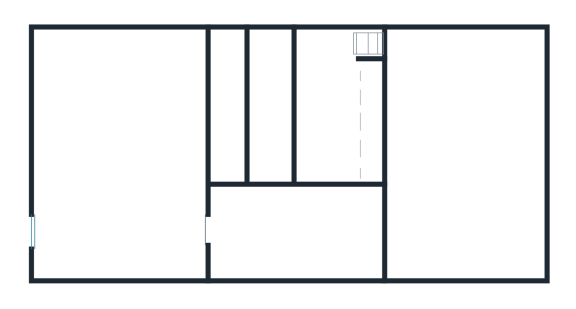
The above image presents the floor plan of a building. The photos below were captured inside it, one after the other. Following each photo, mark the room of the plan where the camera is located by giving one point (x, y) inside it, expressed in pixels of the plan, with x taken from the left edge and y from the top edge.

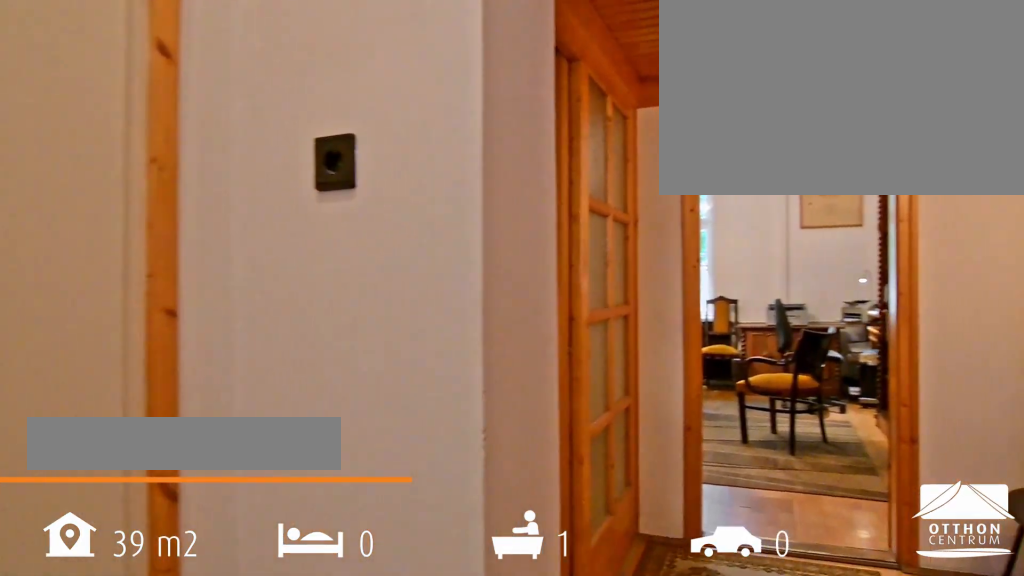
(296, 236)
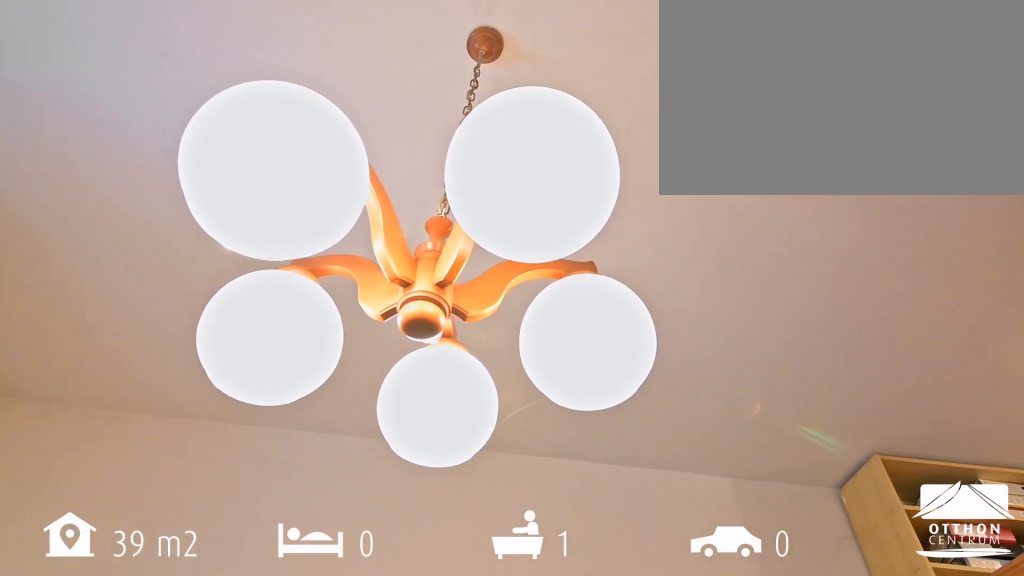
(468, 149)
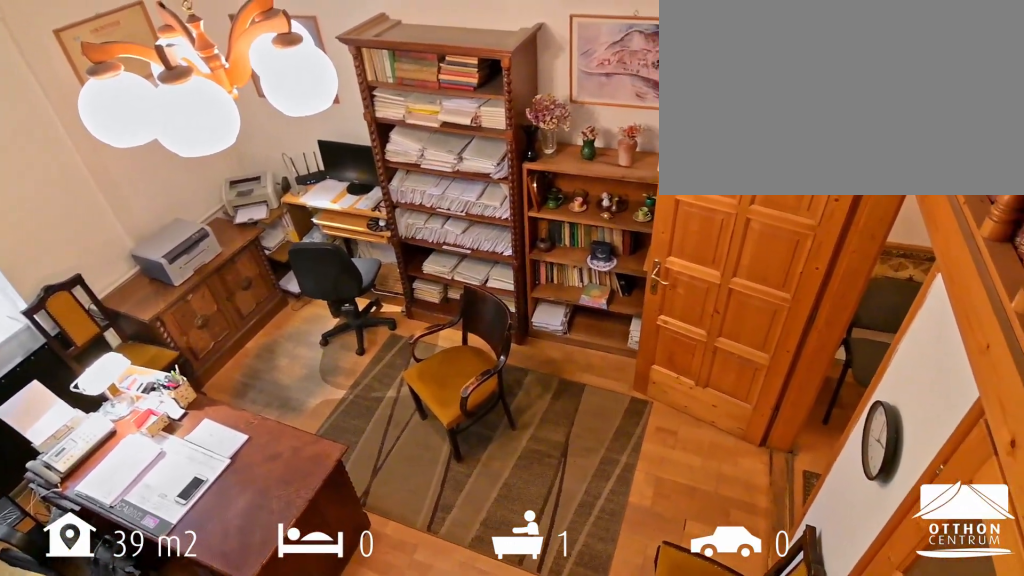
(468, 149)
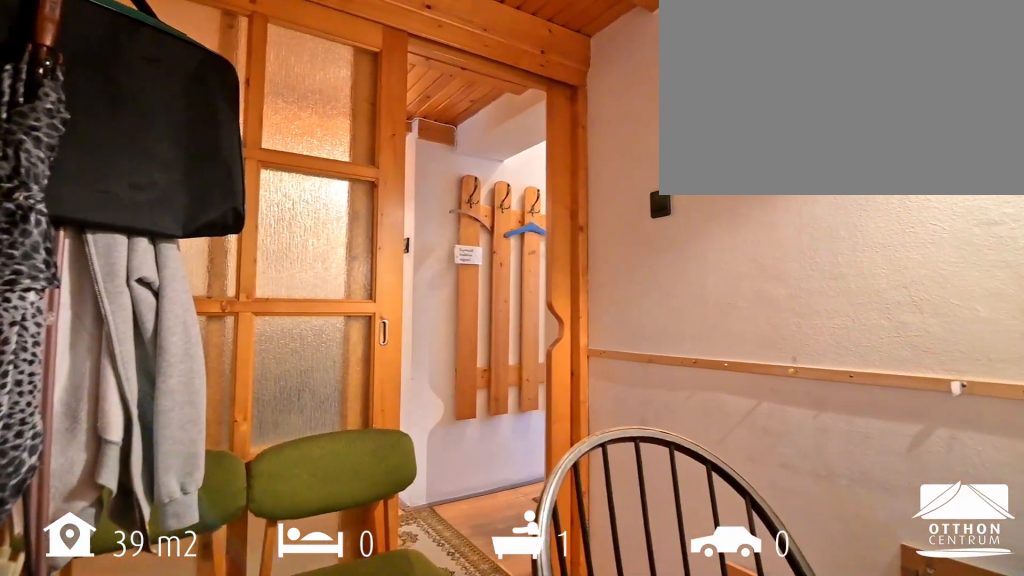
(332, 114)
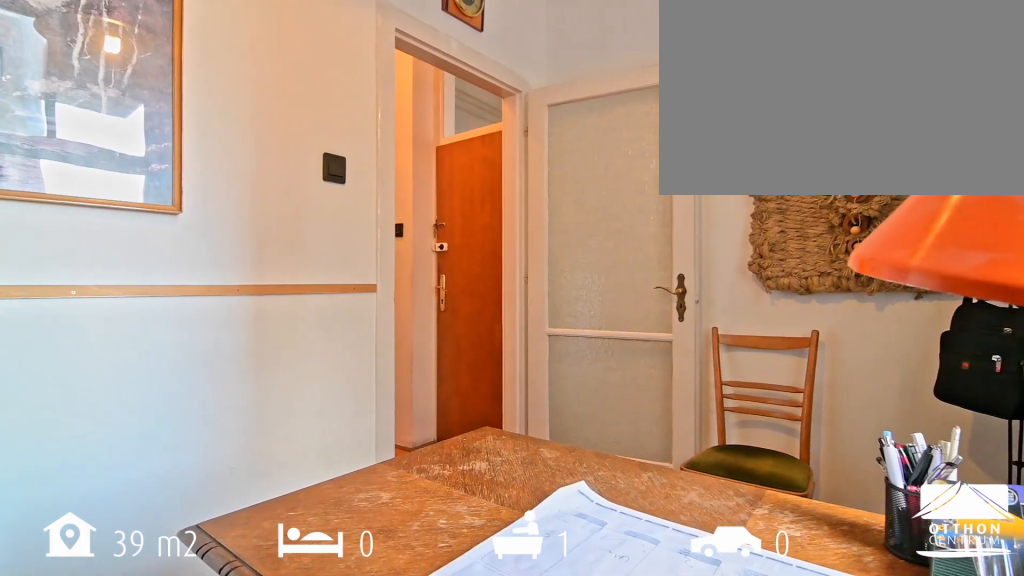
(119, 152)
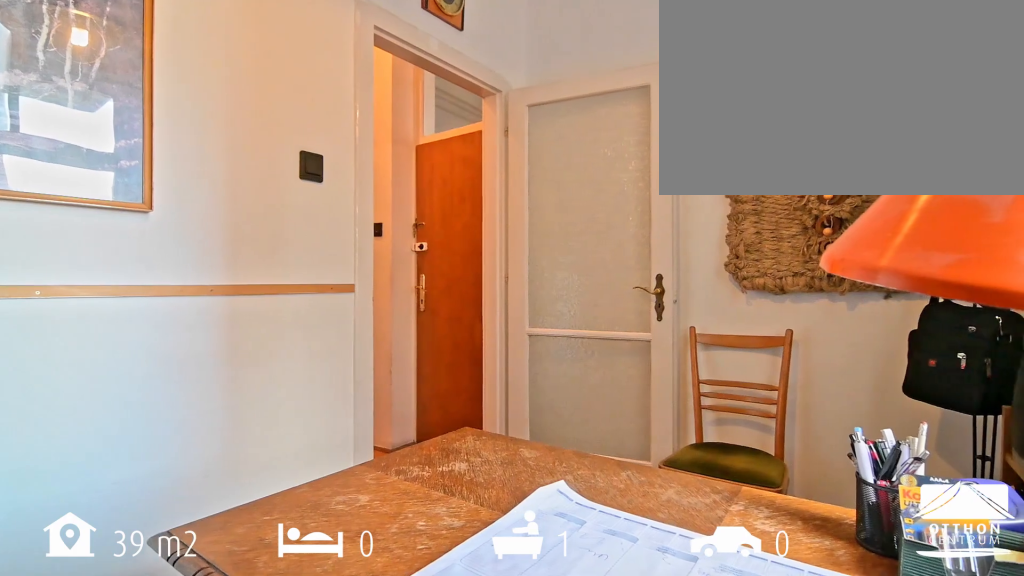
(169, 141)
